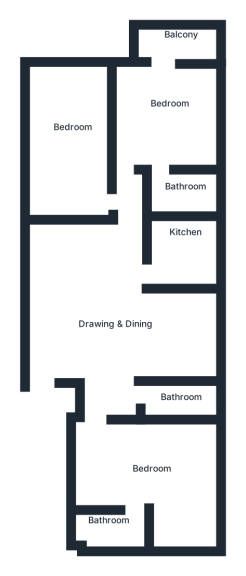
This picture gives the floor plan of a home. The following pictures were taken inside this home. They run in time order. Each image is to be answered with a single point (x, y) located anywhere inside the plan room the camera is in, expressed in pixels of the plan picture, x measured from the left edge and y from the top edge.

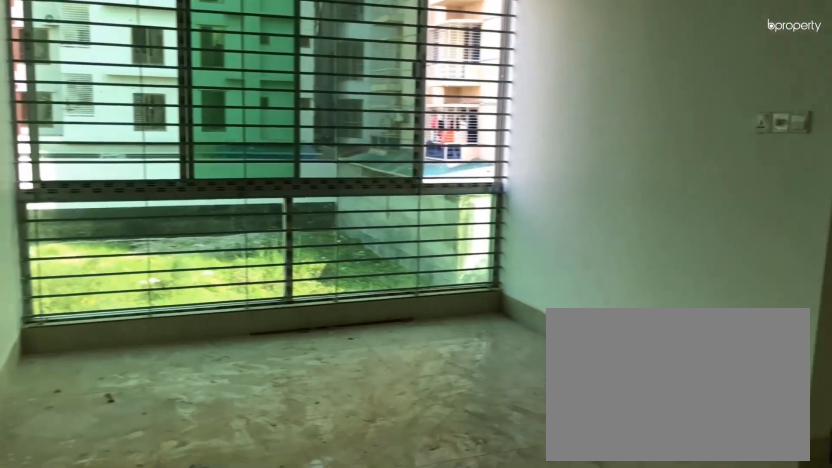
(101, 325)
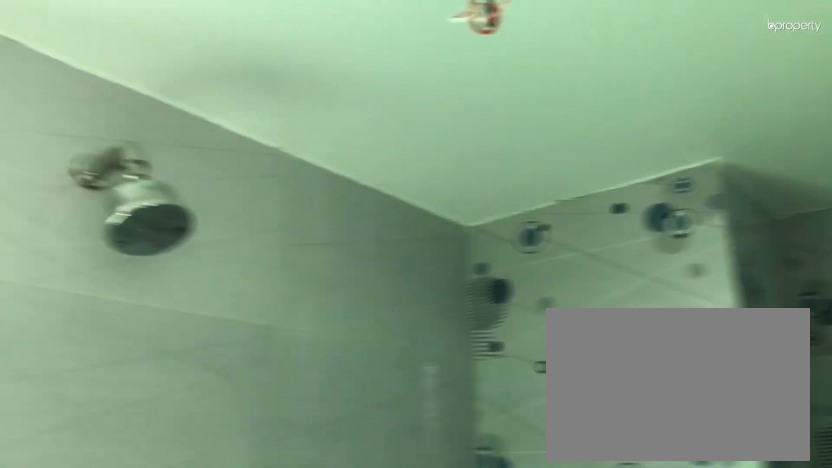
(125, 522)
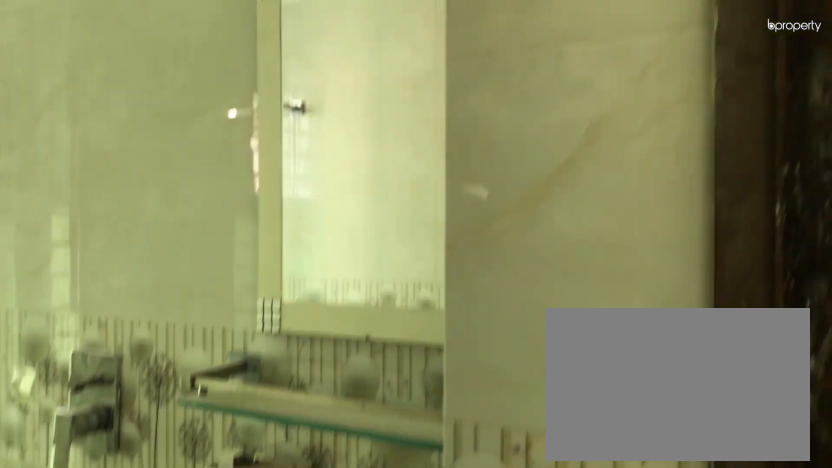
(174, 399)
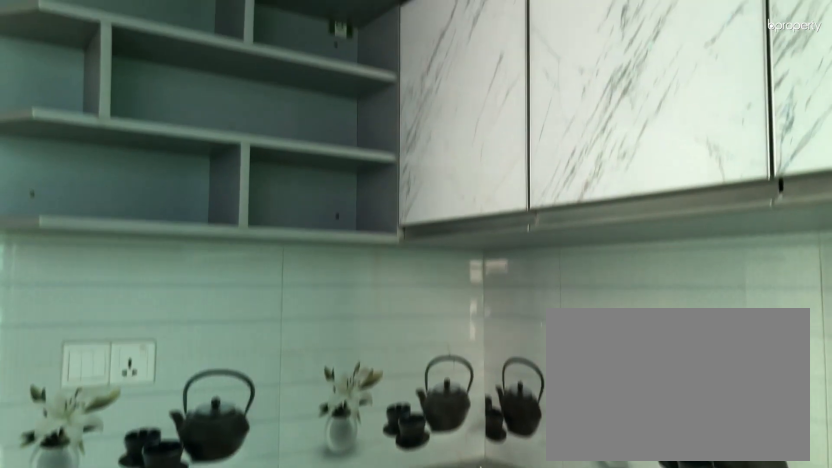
(176, 252)
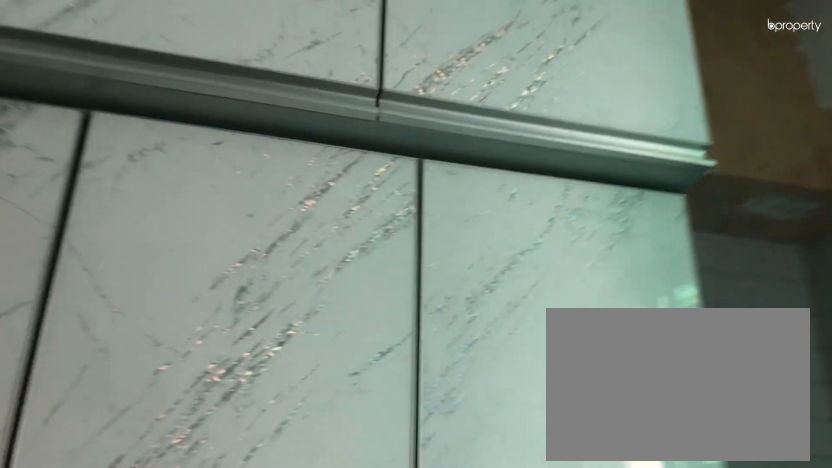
(176, 252)
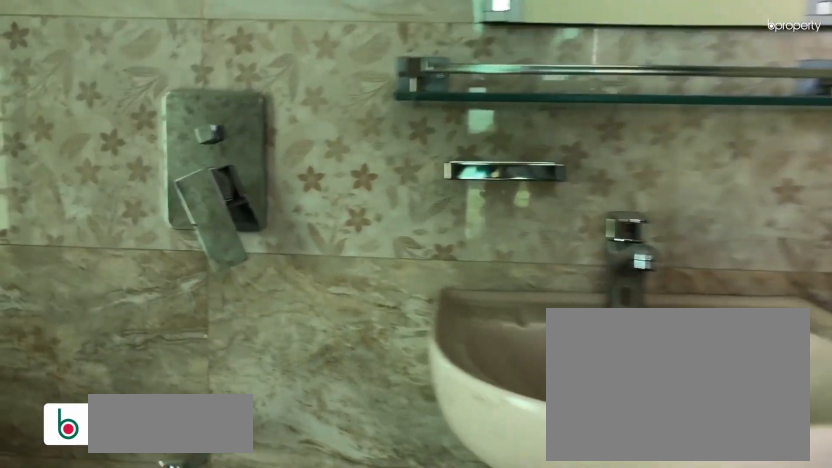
(180, 190)
